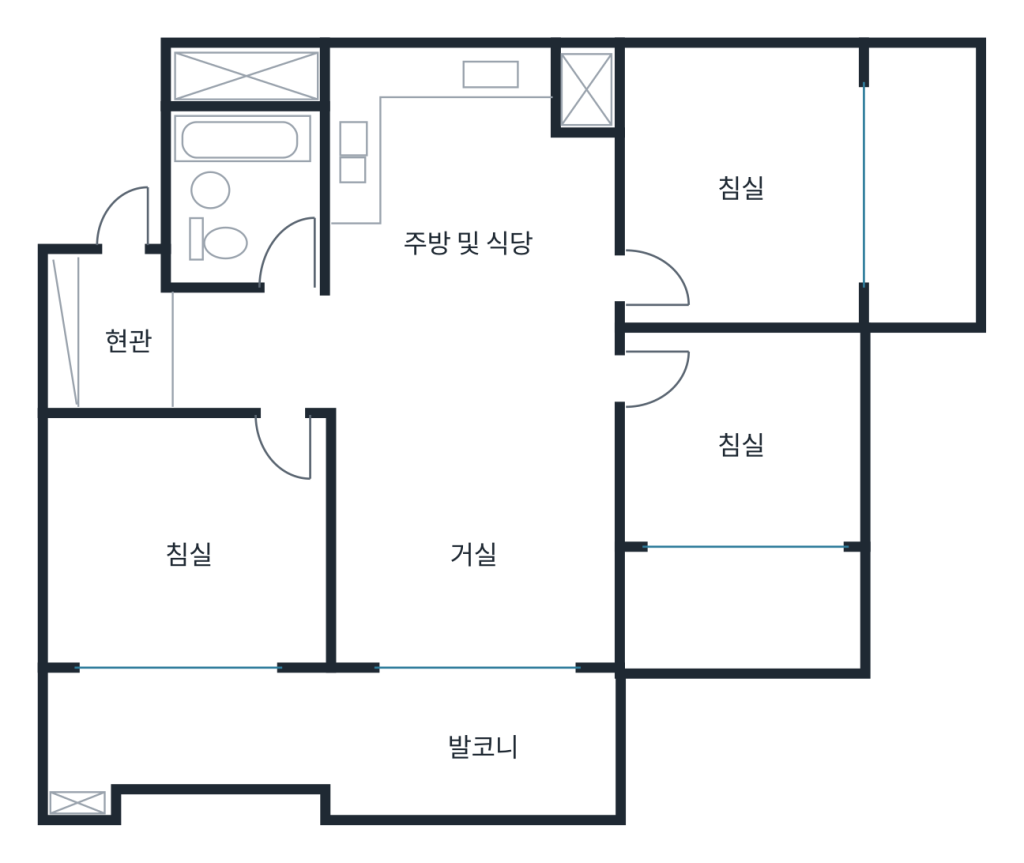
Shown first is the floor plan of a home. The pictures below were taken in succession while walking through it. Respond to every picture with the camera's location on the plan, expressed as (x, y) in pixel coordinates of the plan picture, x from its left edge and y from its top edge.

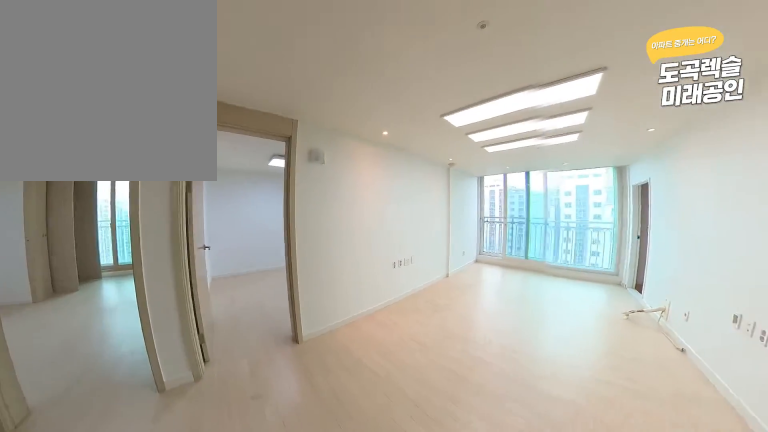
(424, 363)
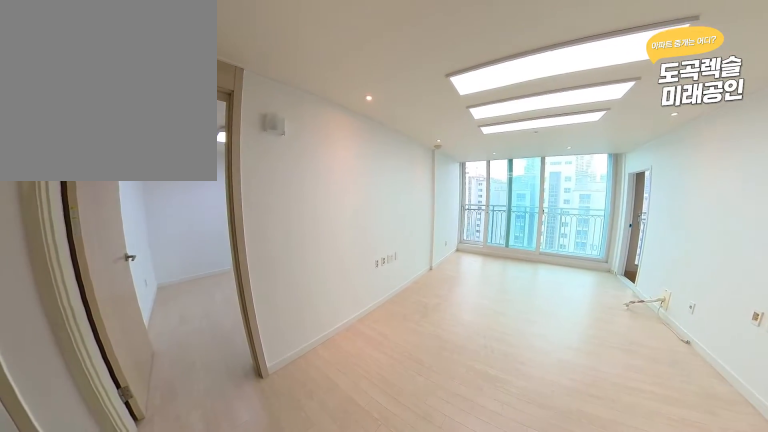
(444, 368)
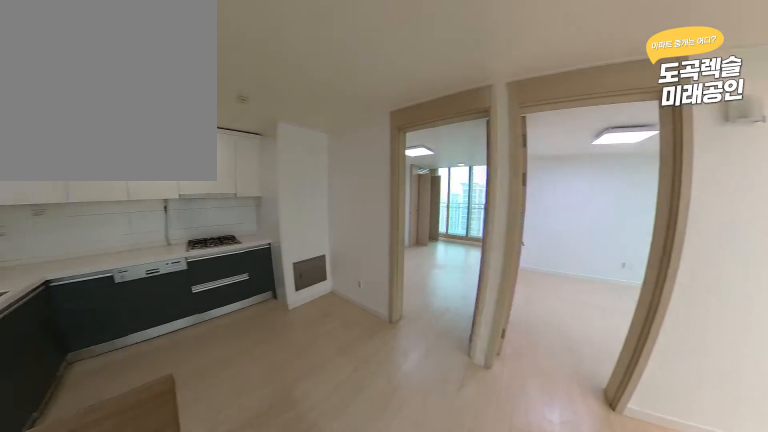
(444, 368)
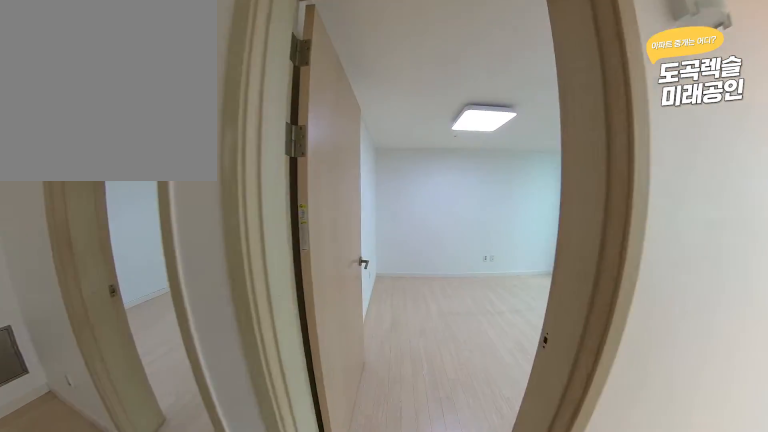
(468, 373)
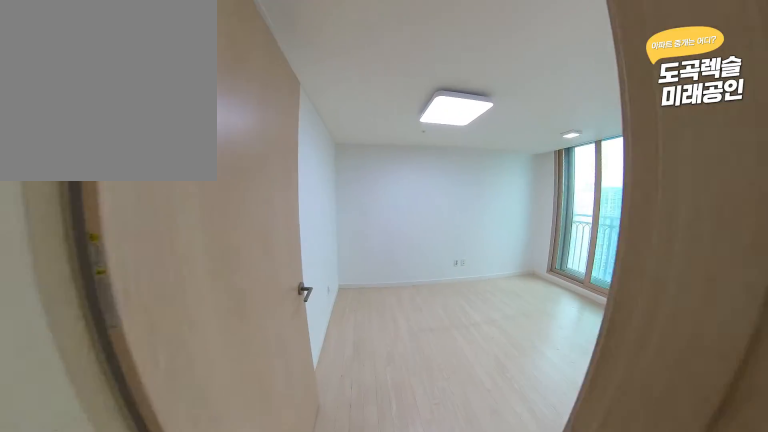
(493, 378)
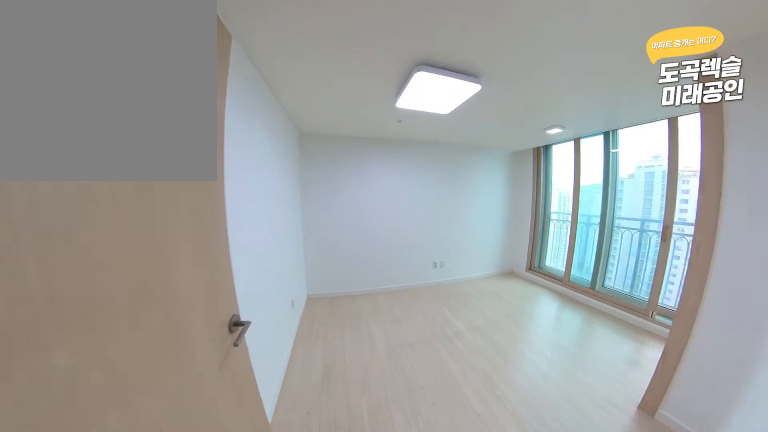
(515, 382)
